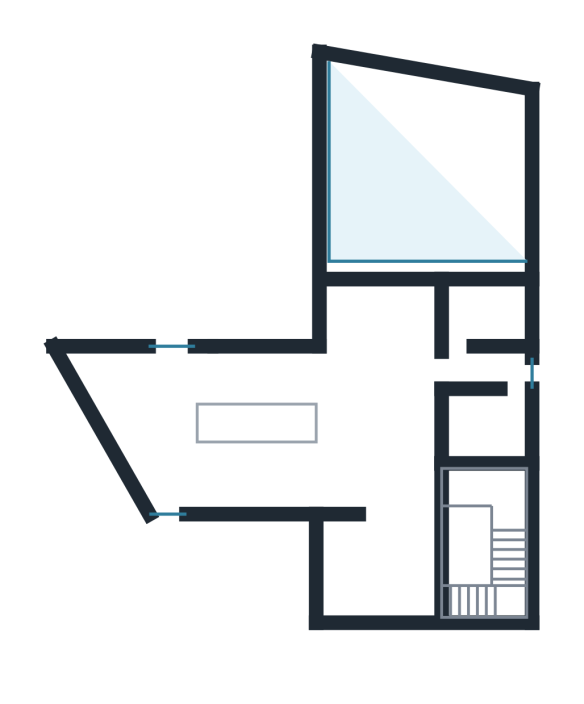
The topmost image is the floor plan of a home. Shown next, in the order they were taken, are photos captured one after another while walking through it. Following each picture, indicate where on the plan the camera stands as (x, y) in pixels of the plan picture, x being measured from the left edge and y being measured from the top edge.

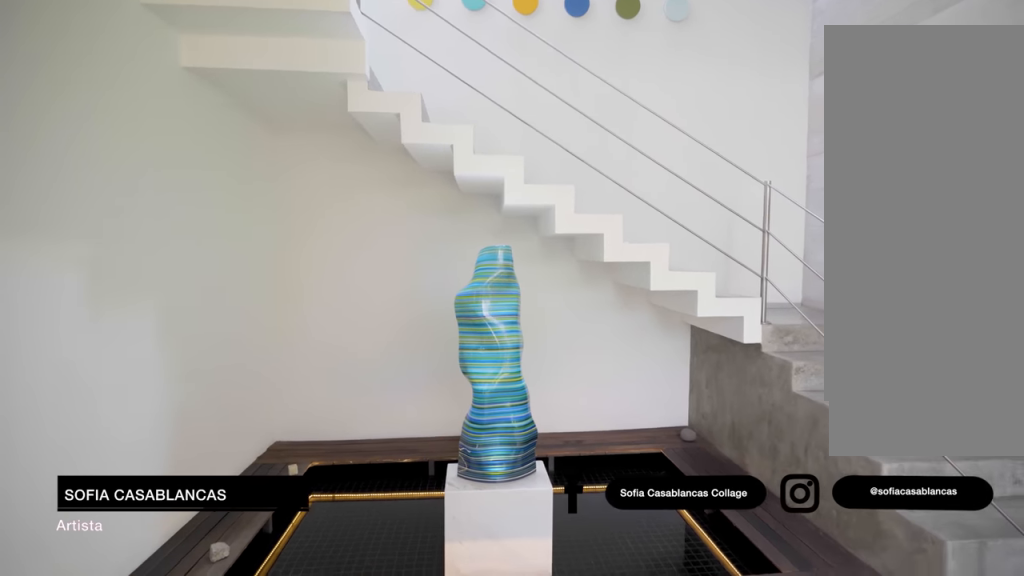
(395, 567)
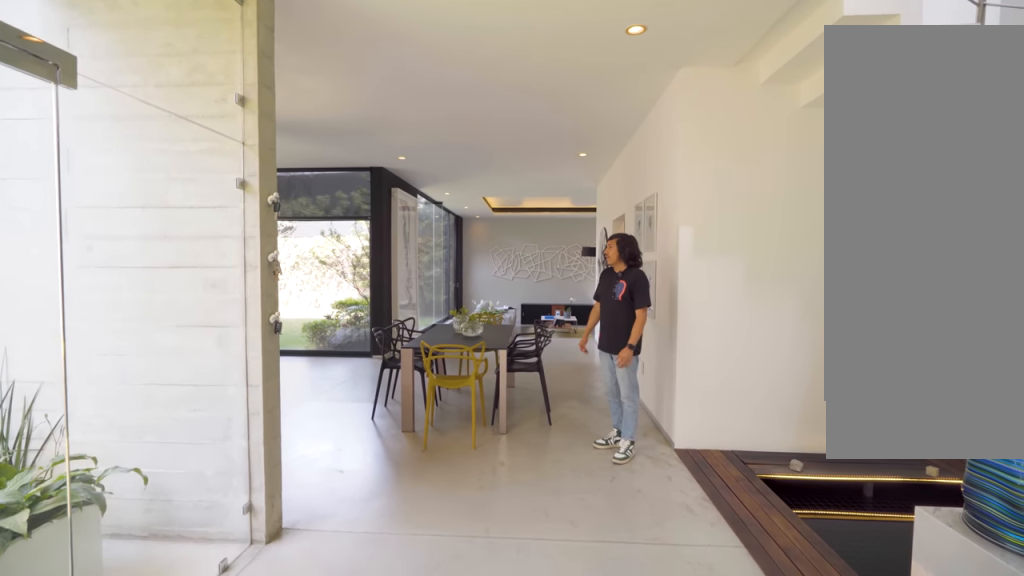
(407, 558)
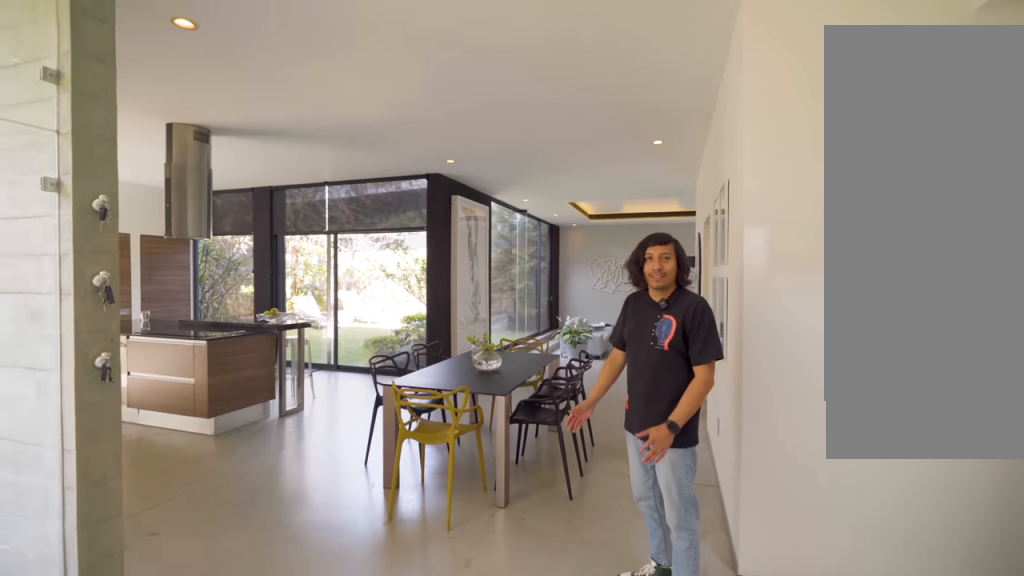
(407, 558)
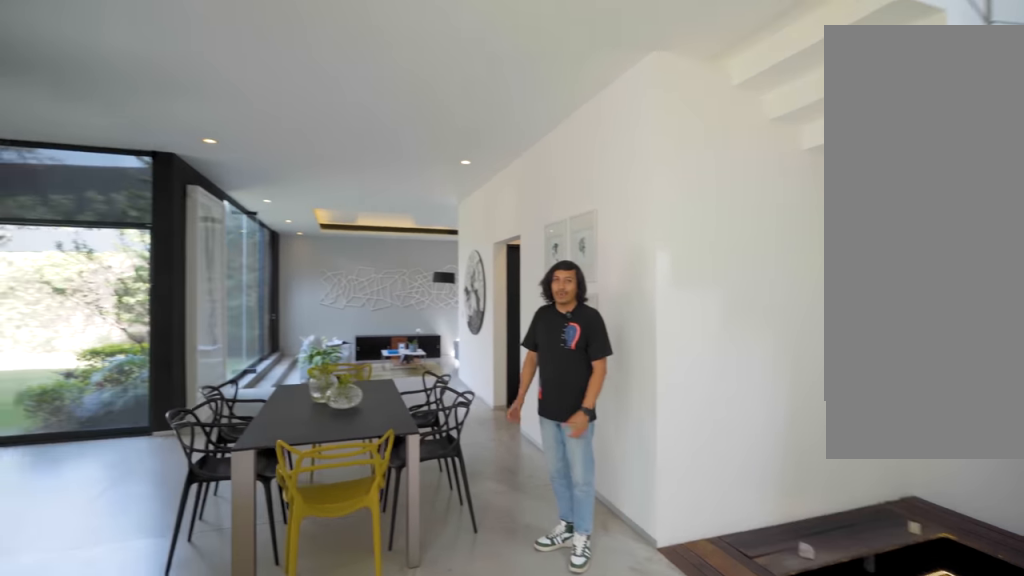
(403, 571)
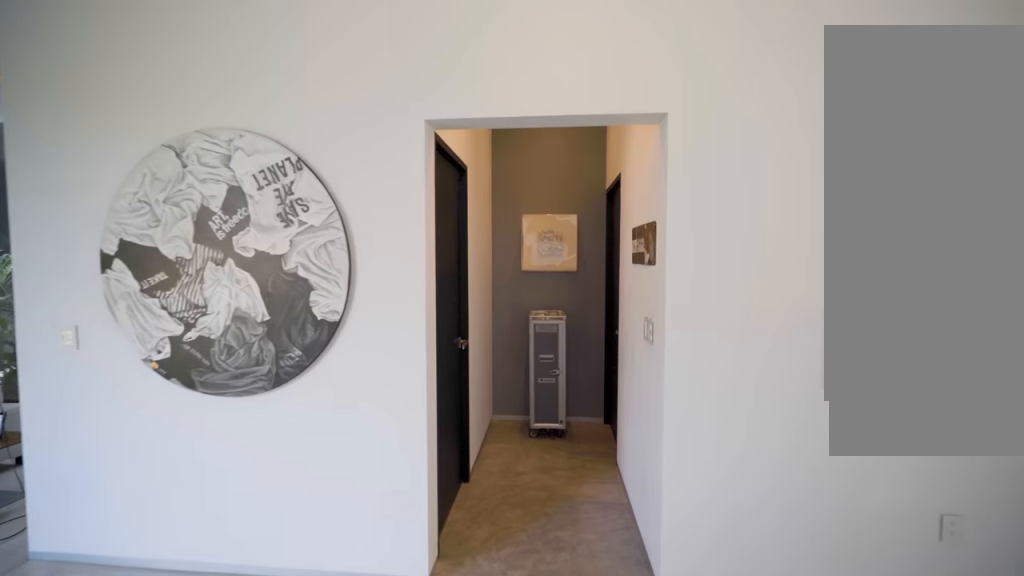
(318, 382)
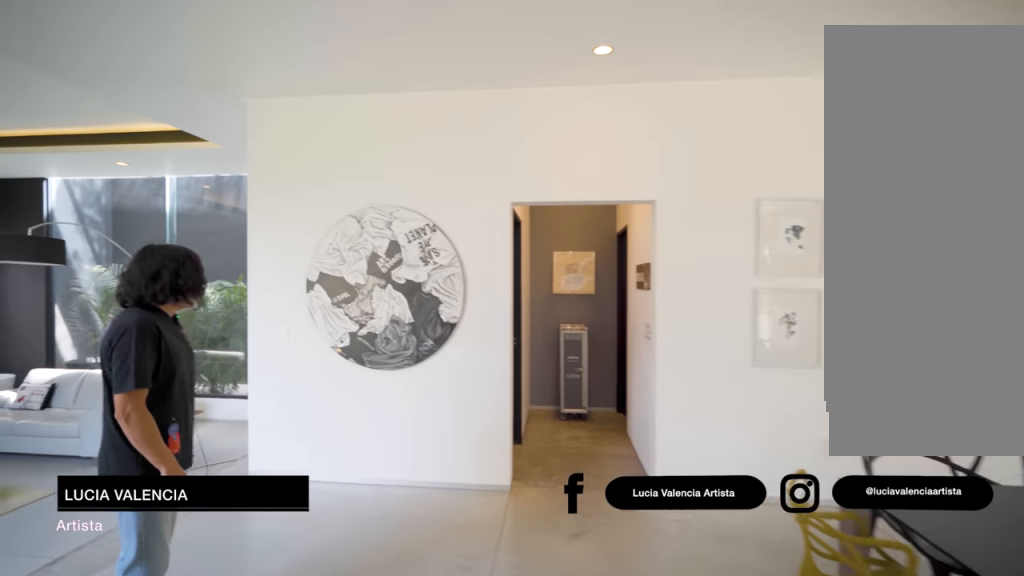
(399, 368)
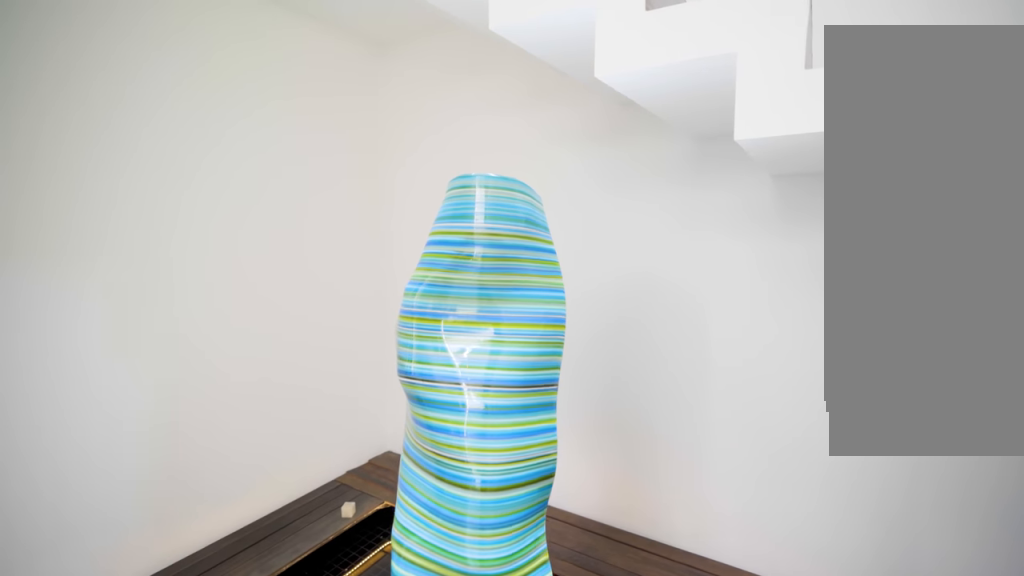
(405, 524)
